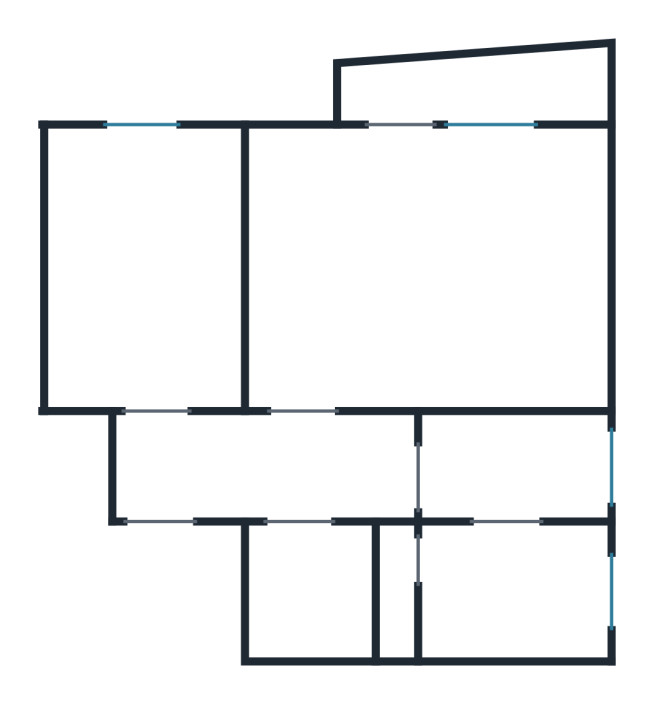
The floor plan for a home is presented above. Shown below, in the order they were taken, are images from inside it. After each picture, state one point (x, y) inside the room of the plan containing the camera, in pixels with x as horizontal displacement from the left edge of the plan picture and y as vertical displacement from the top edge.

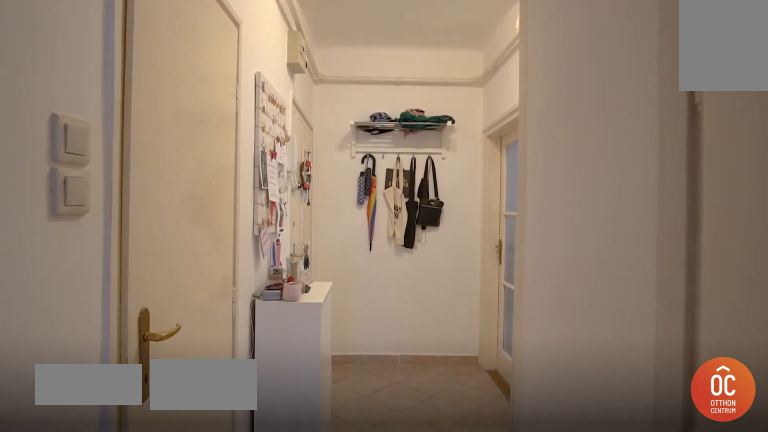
(326, 467)
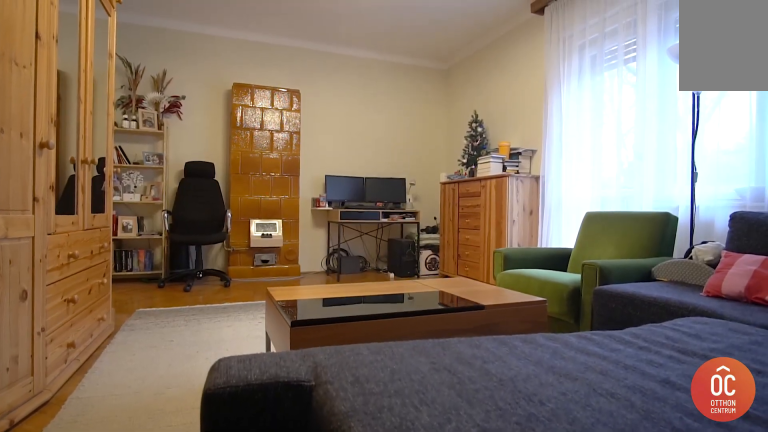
(417, 277)
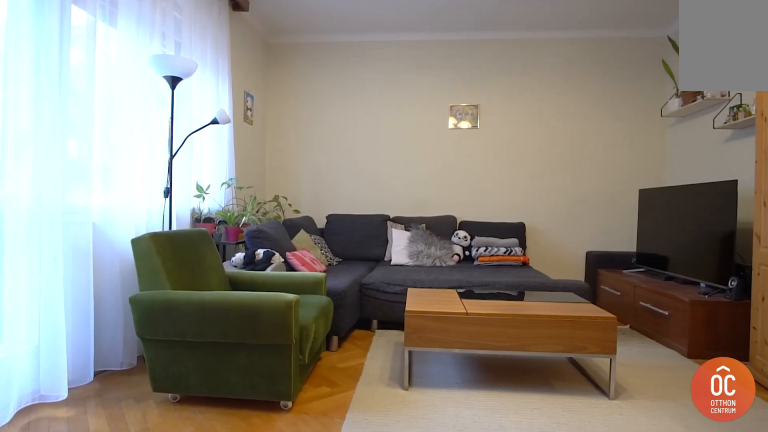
(418, 276)
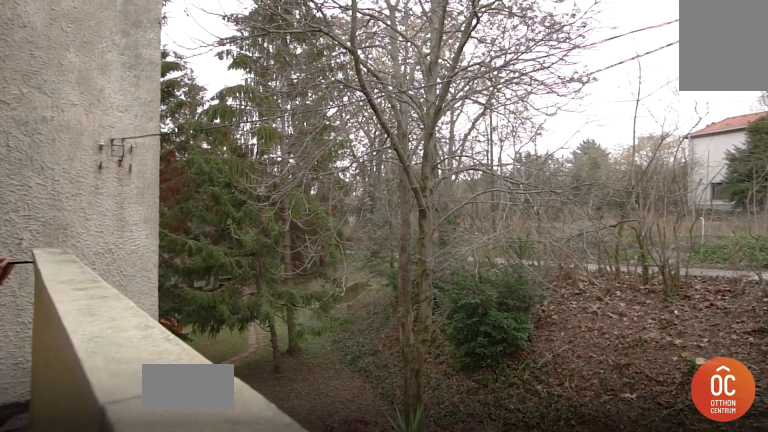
(488, 88)
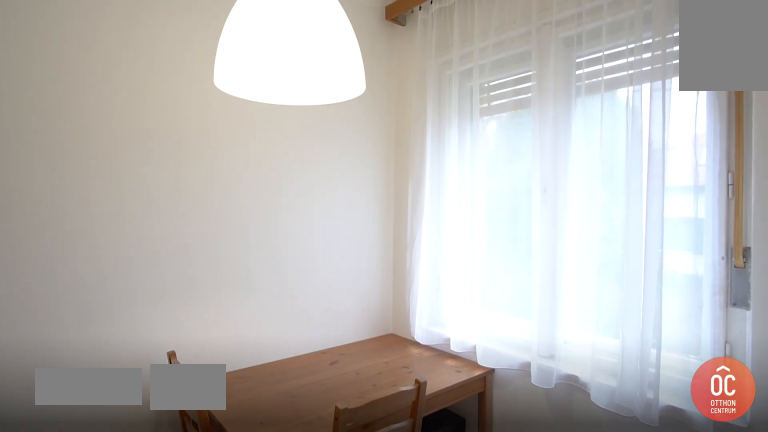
(479, 468)
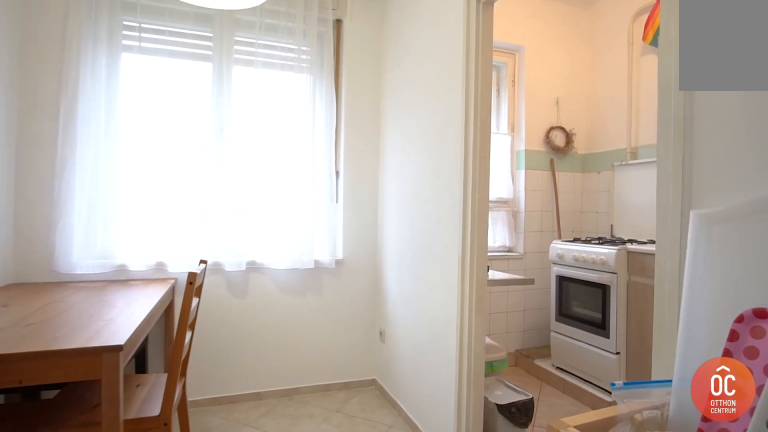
(480, 467)
